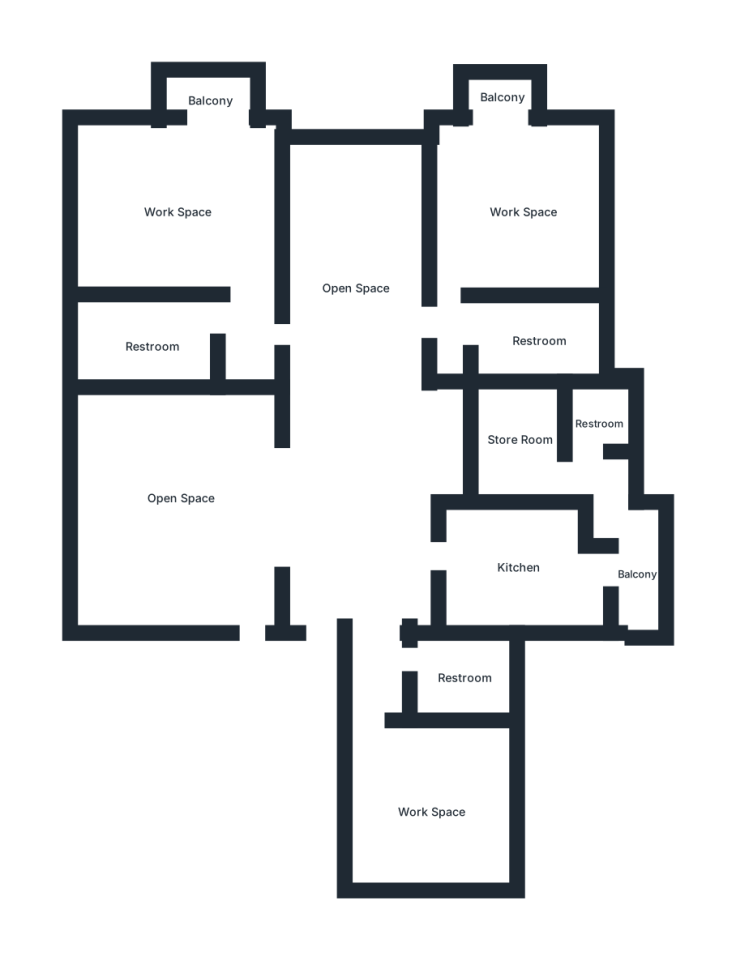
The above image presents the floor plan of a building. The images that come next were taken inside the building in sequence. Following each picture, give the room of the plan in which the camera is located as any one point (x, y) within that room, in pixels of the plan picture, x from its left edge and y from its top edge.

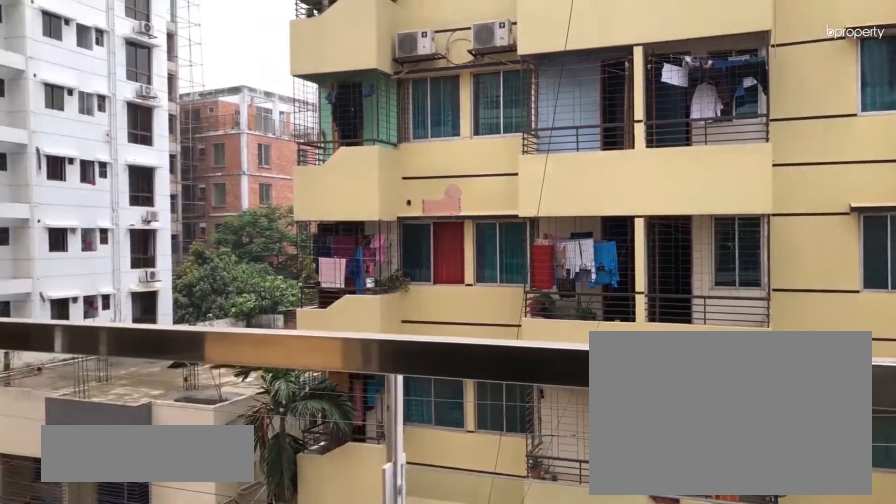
(215, 99)
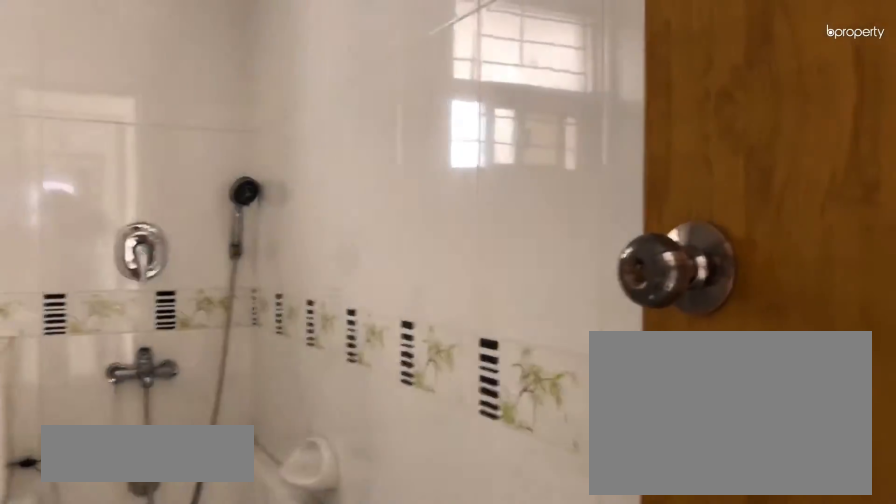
(168, 331)
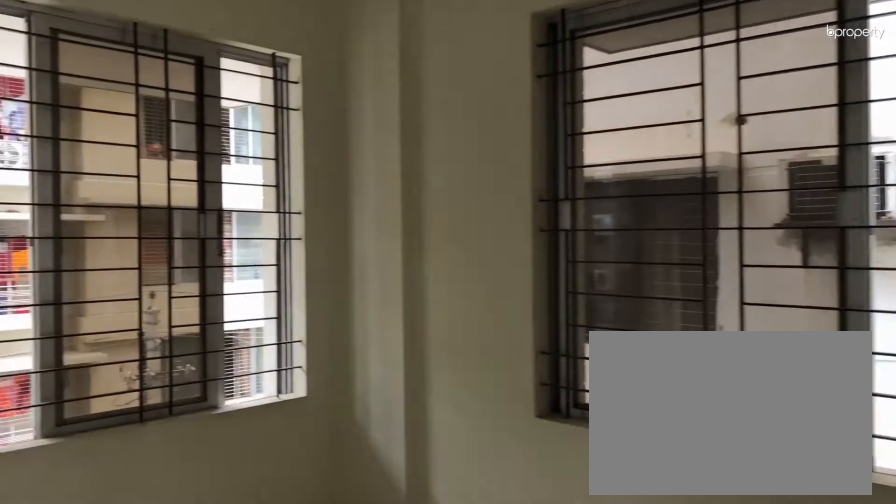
(520, 213)
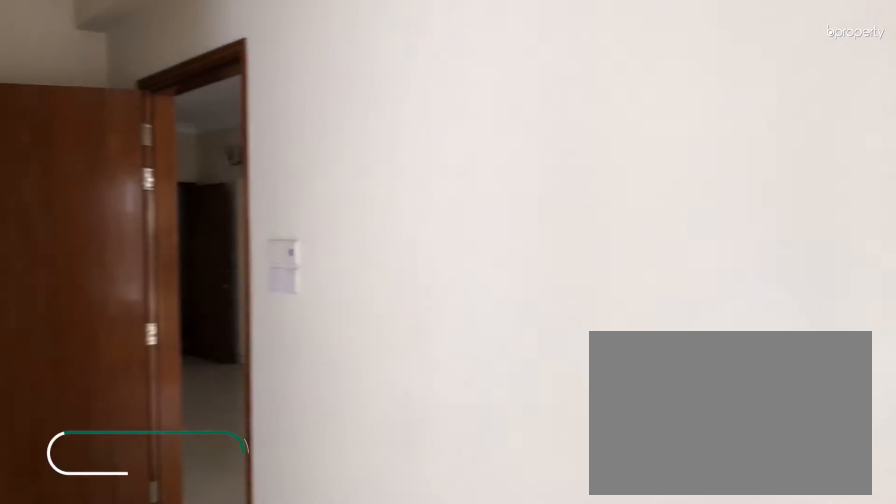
(520, 213)
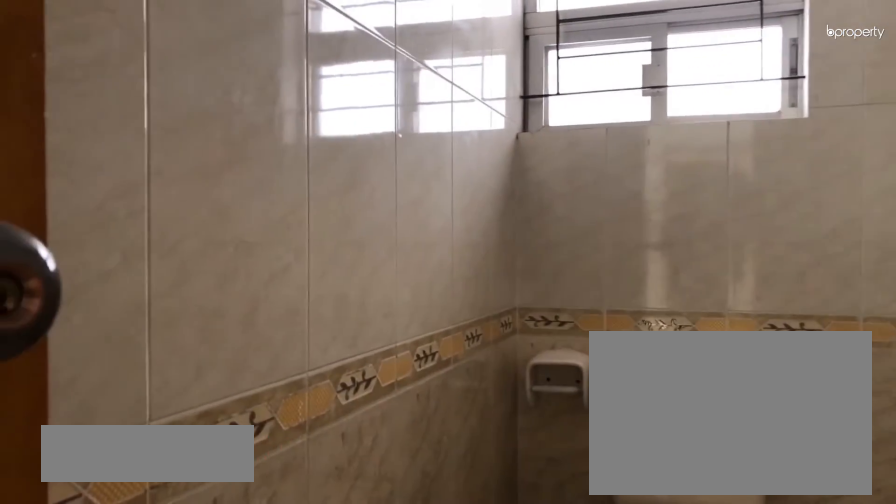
(528, 345)
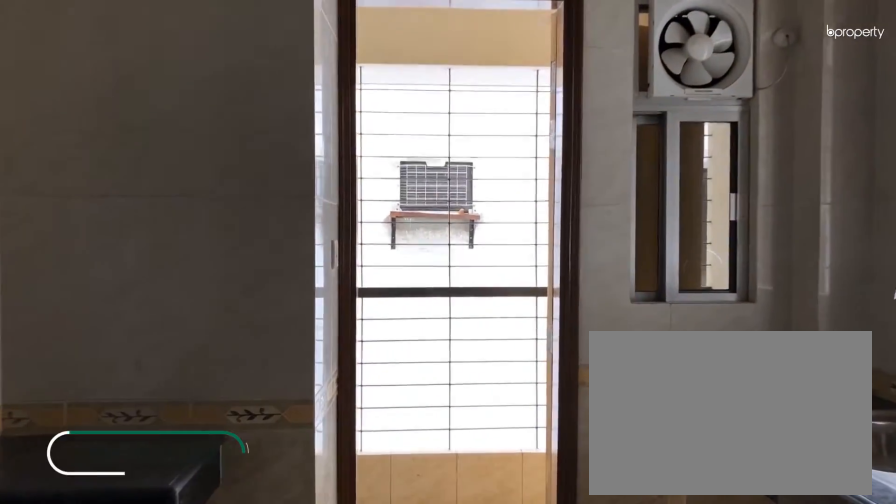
(527, 562)
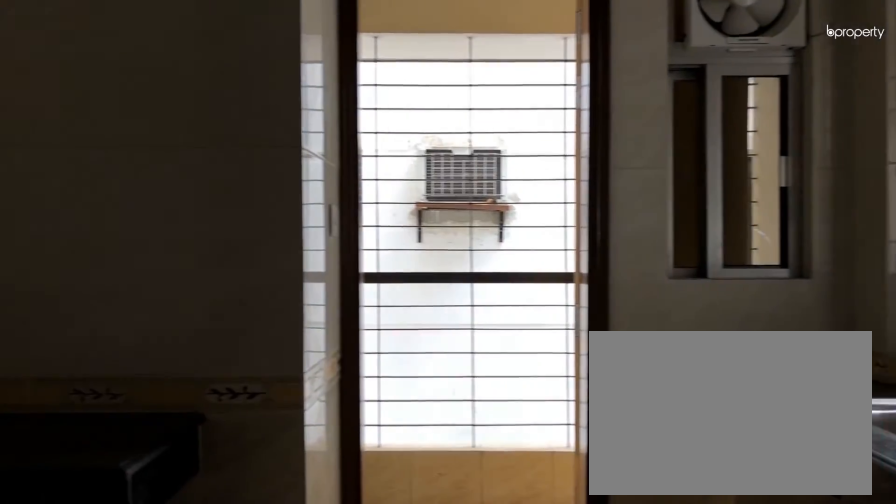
(527, 562)
